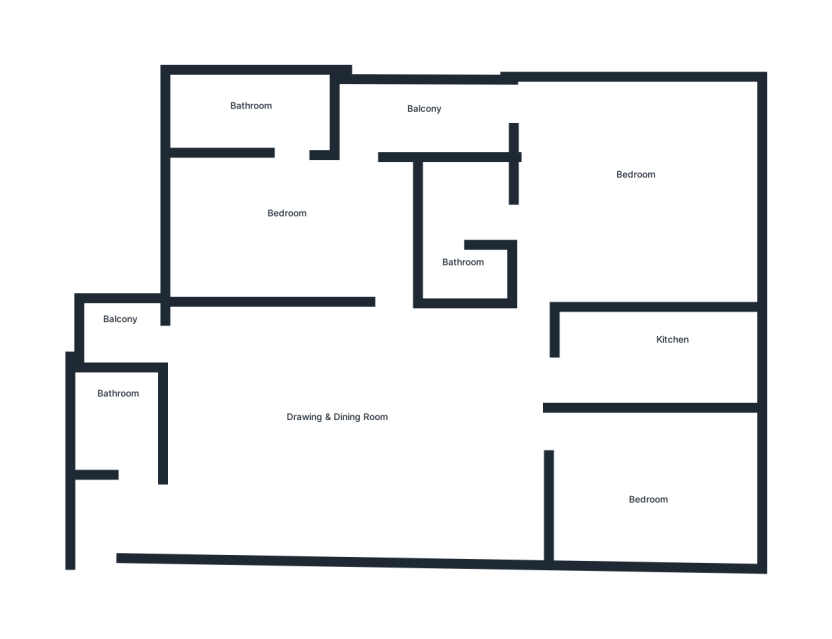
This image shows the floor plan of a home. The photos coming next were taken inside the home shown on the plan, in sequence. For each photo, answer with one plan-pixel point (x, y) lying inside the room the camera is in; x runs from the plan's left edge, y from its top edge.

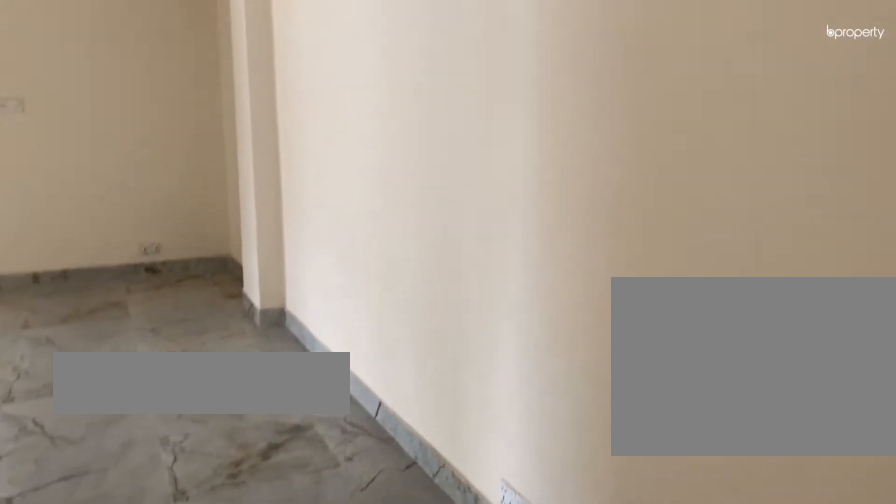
(337, 429)
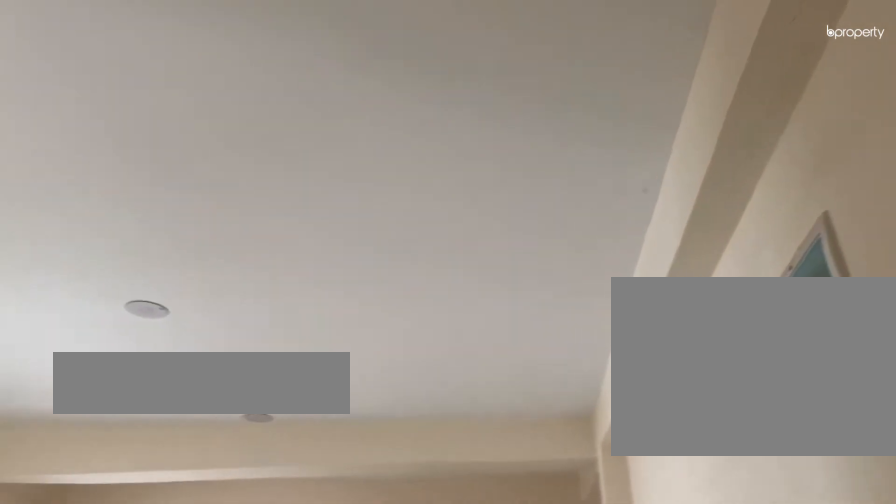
(337, 429)
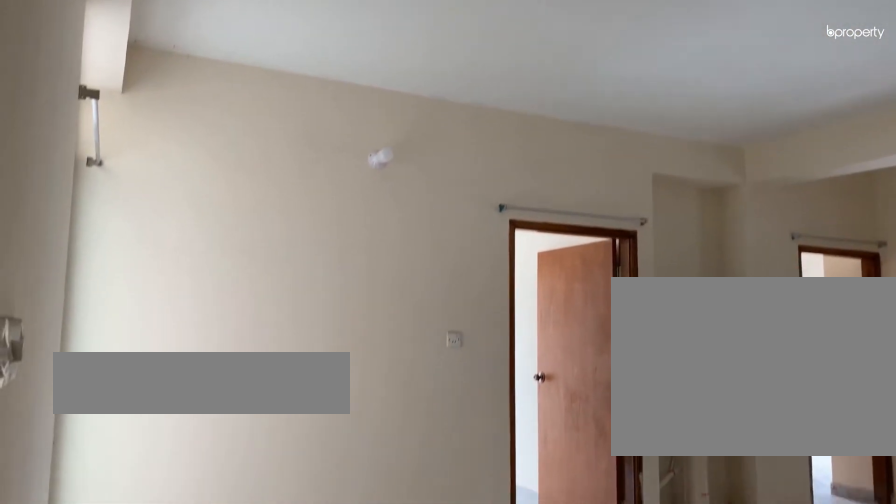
(346, 420)
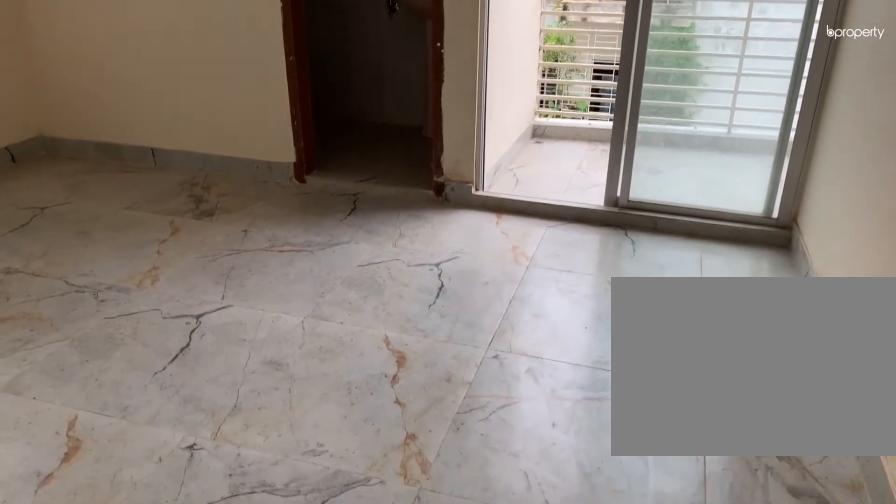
(286, 219)
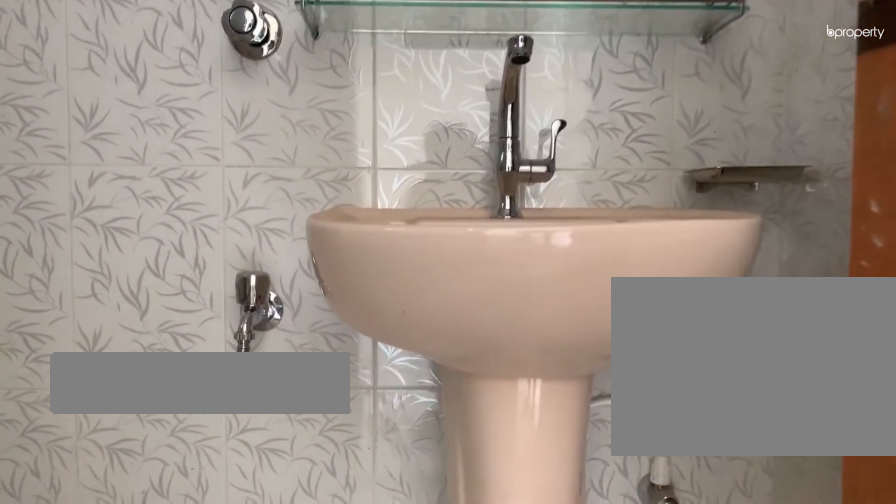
(263, 107)
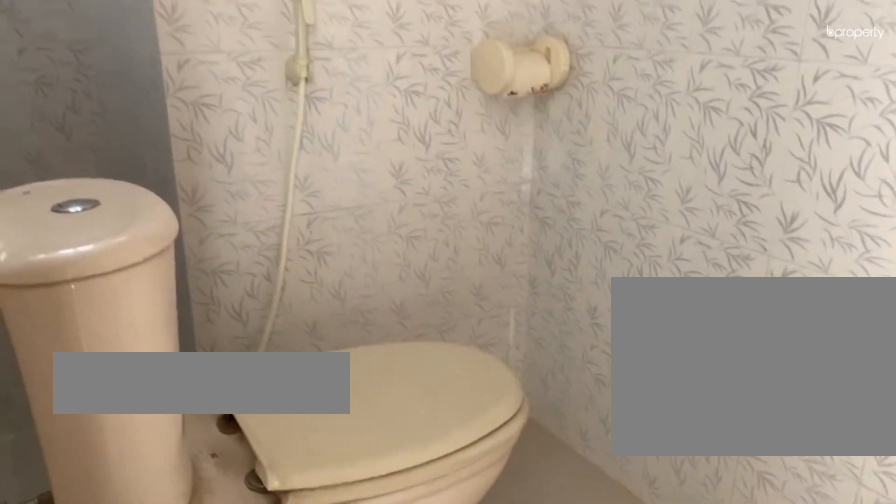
(263, 107)
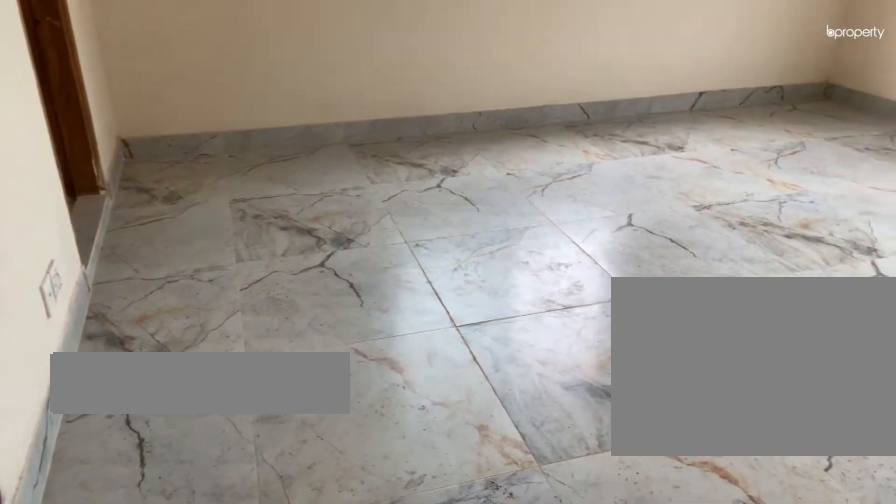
(609, 202)
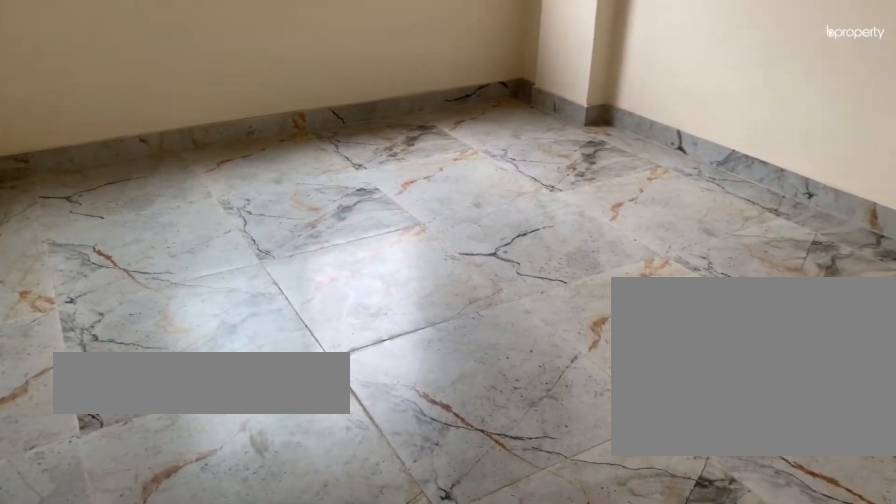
(651, 490)
